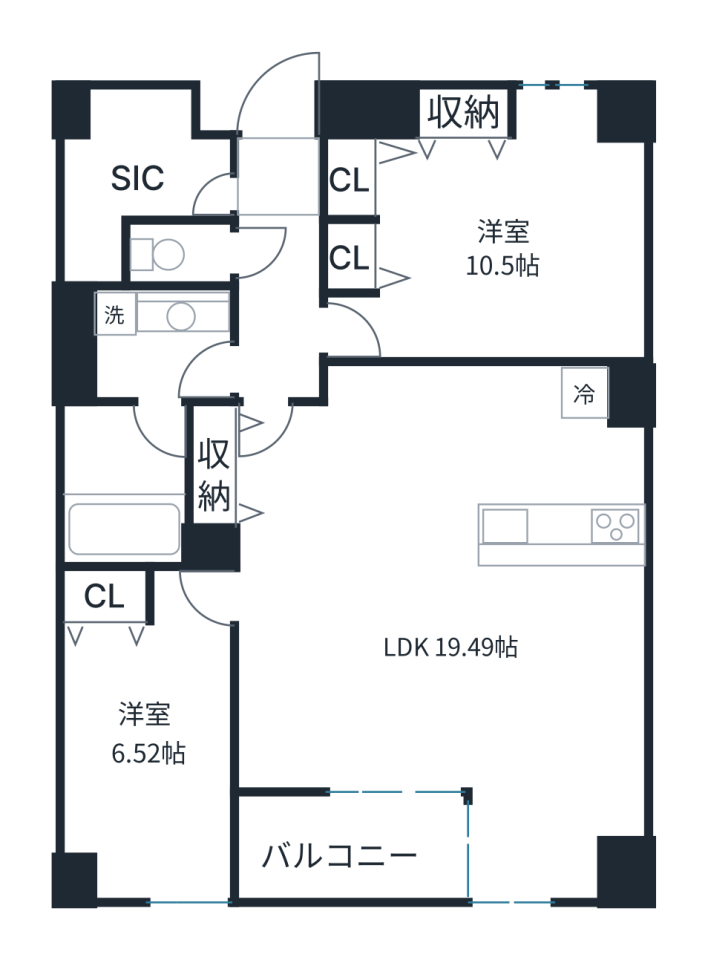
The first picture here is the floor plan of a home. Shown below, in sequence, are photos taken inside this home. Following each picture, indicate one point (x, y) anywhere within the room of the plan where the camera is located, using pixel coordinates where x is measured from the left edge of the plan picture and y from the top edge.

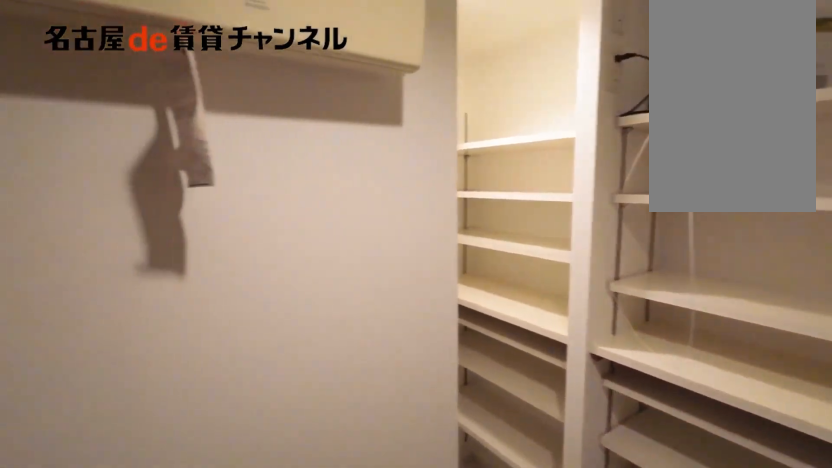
(143, 172)
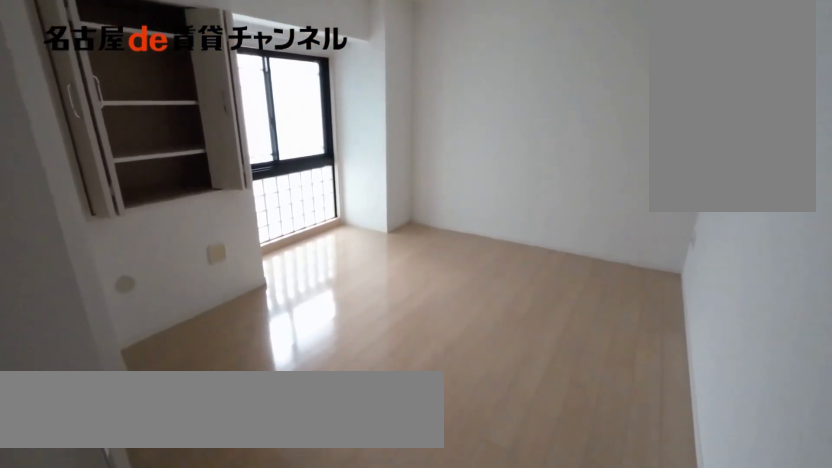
(481, 223)
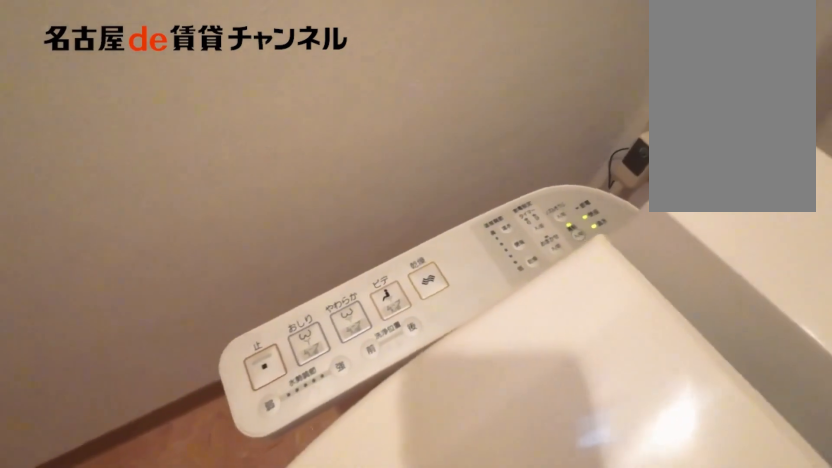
(177, 253)
